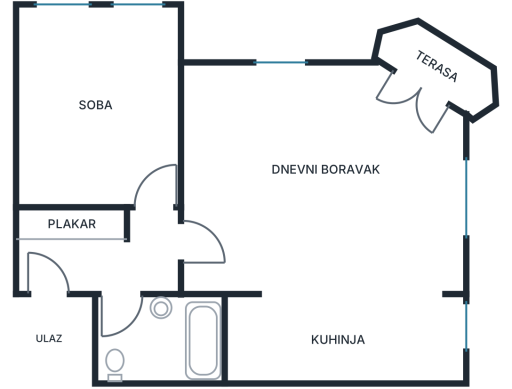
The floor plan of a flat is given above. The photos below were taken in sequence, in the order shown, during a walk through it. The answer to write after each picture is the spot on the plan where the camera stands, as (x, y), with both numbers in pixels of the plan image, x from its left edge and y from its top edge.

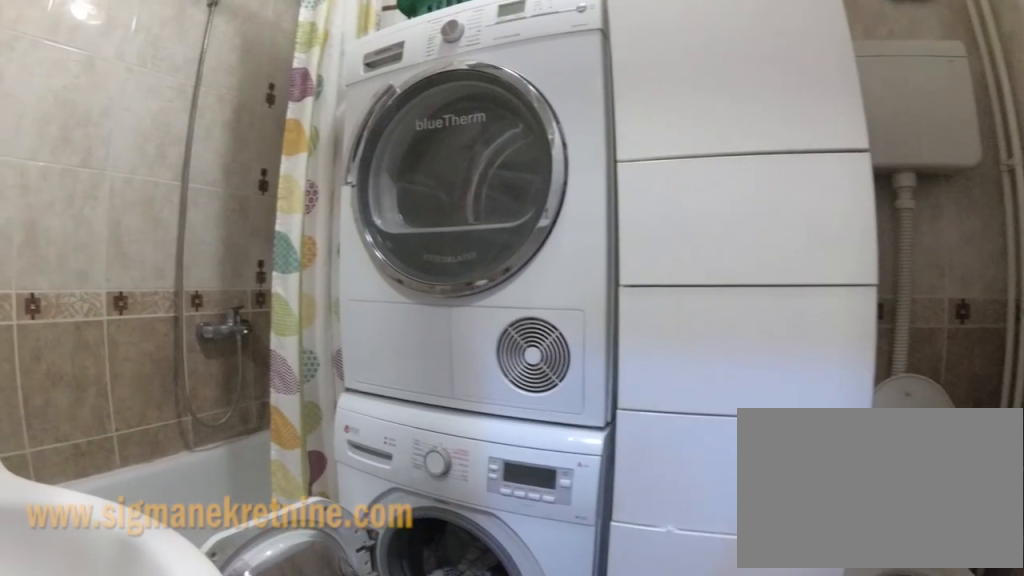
(120, 301)
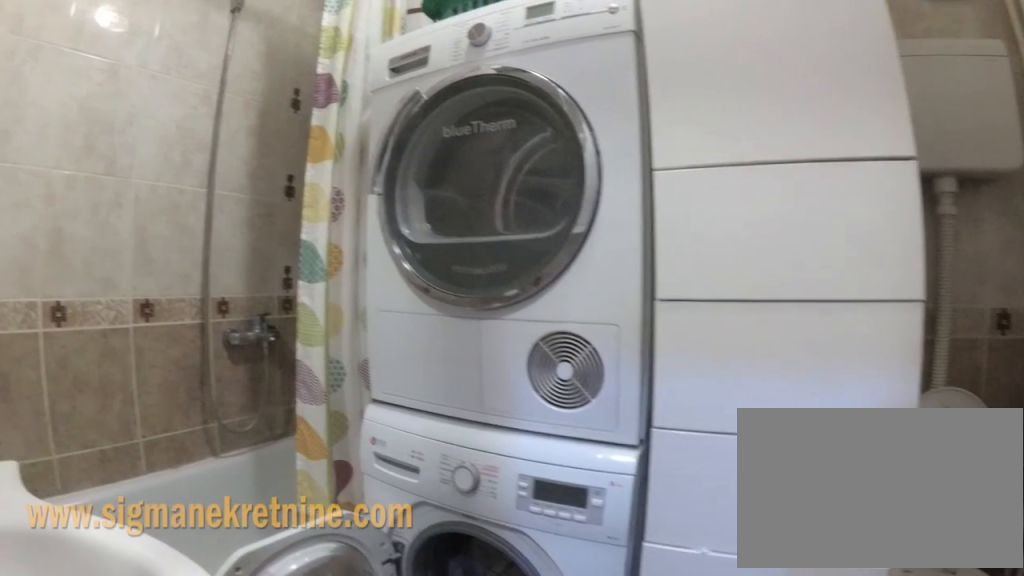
(120, 301)
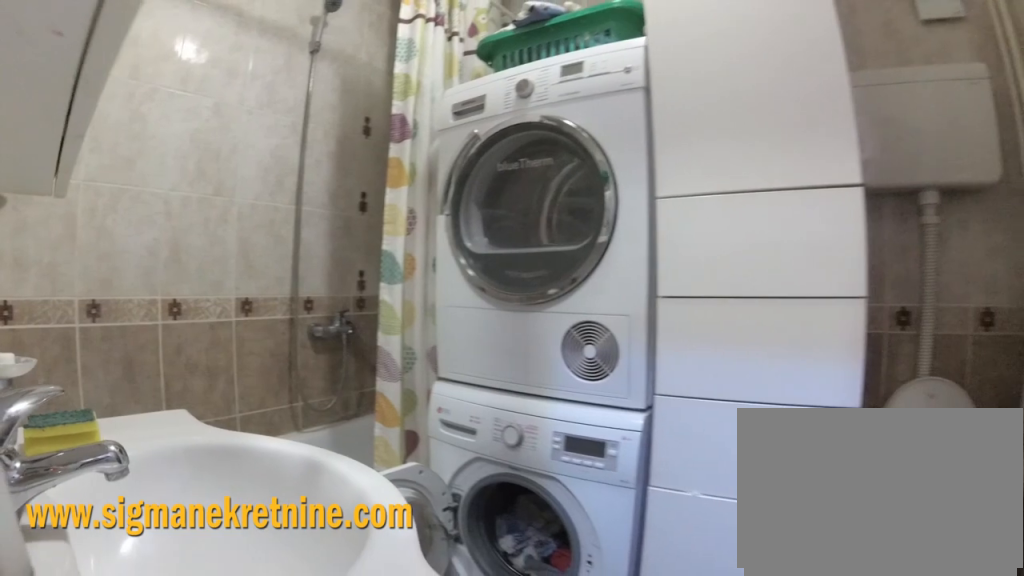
(122, 288)
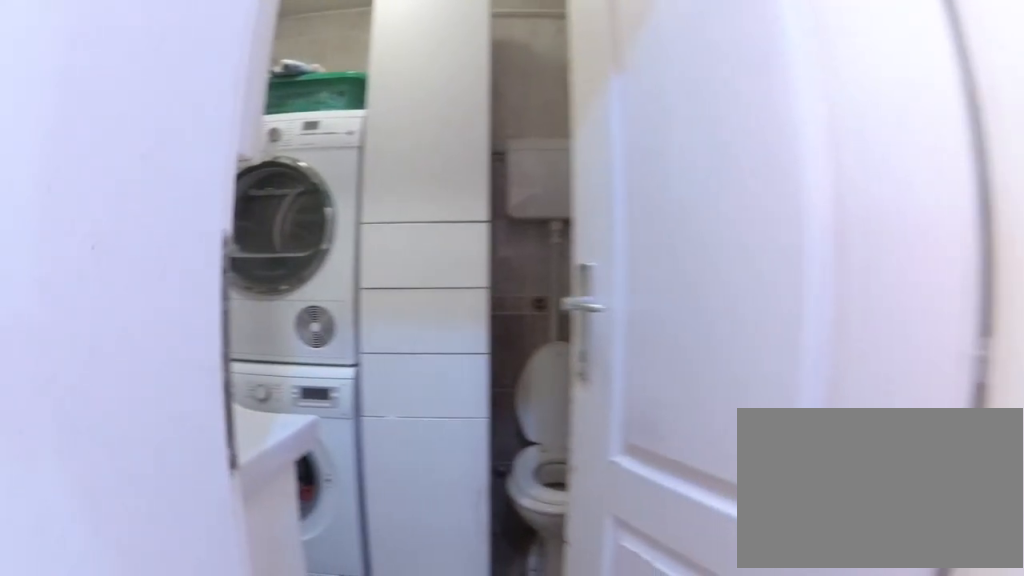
(129, 270)
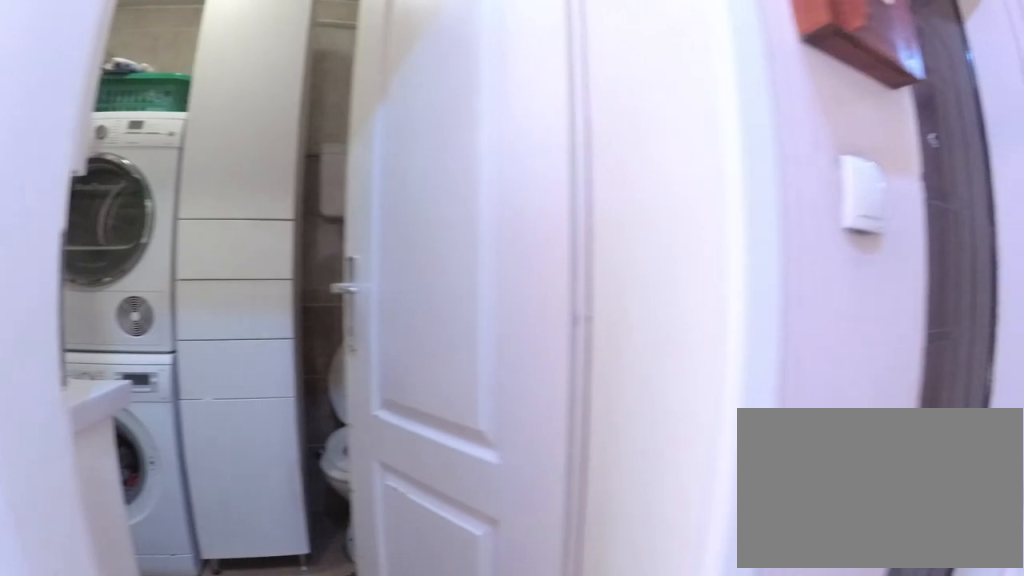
(138, 265)
